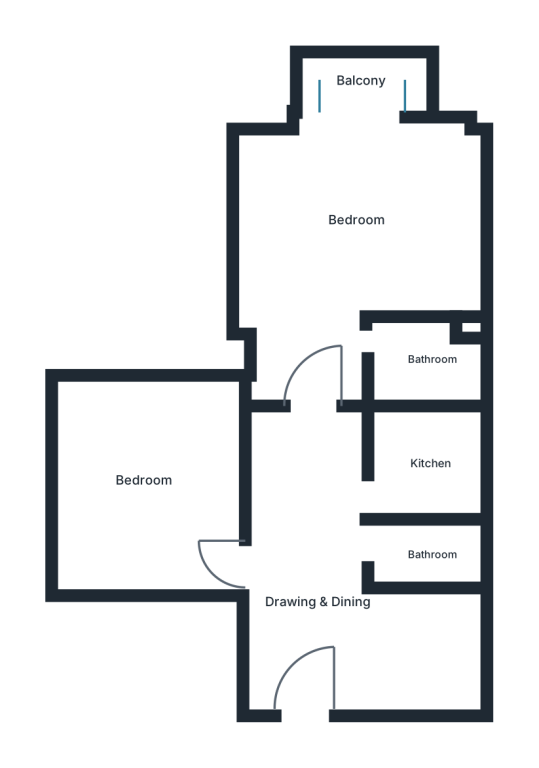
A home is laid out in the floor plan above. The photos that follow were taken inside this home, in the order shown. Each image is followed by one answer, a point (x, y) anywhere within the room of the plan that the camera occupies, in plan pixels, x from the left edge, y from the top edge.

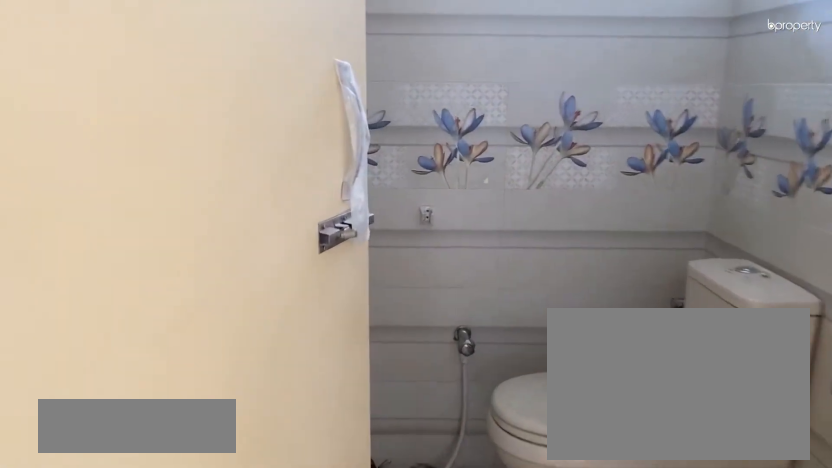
(433, 555)
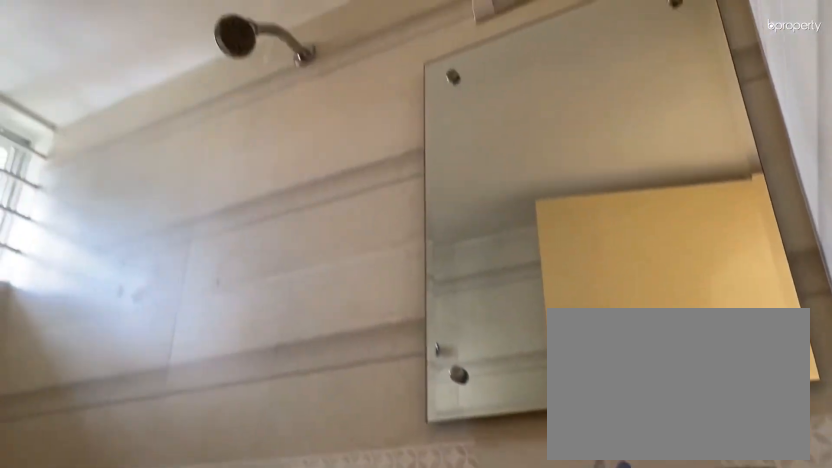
(433, 555)
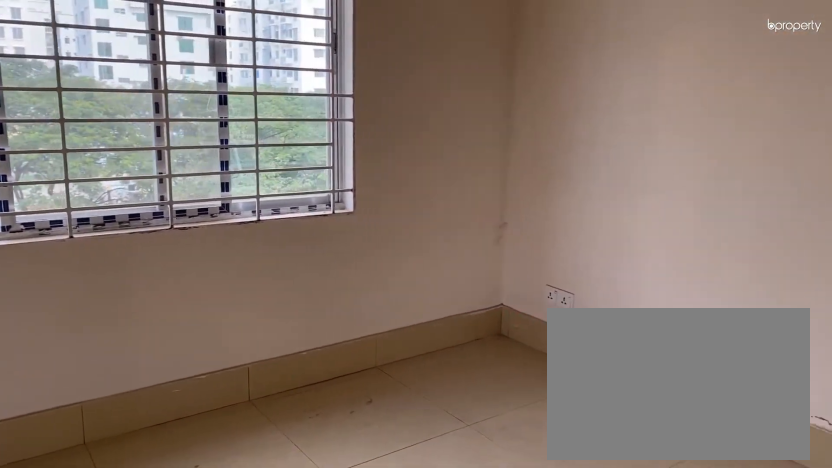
(357, 213)
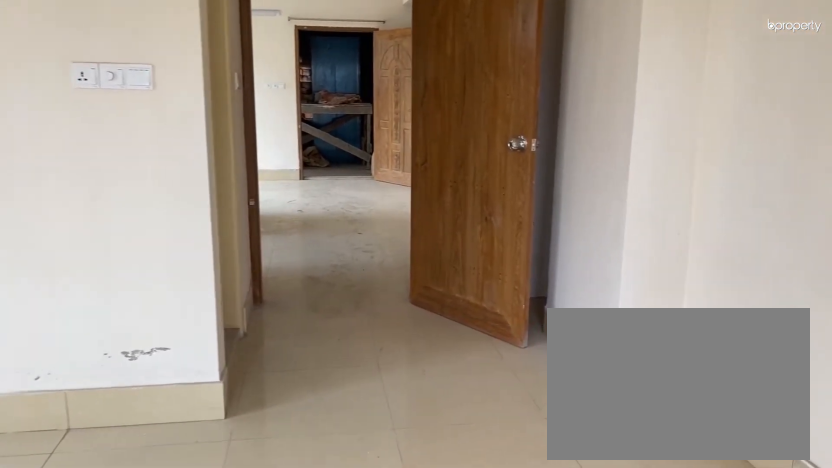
(357, 213)
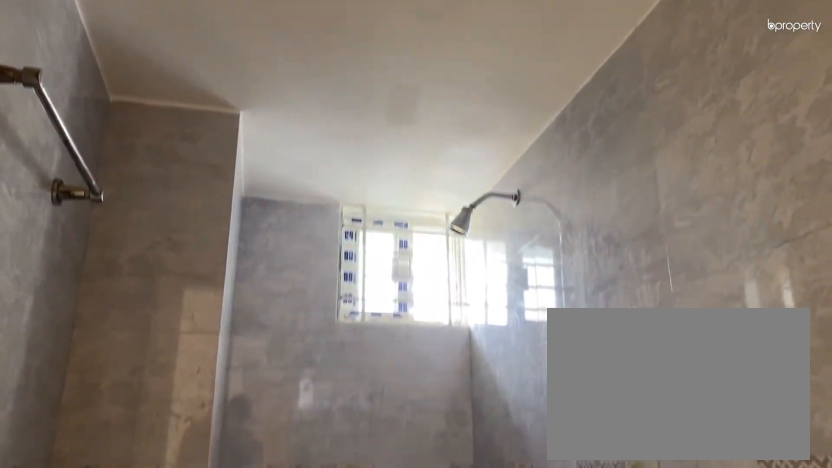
(431, 359)
